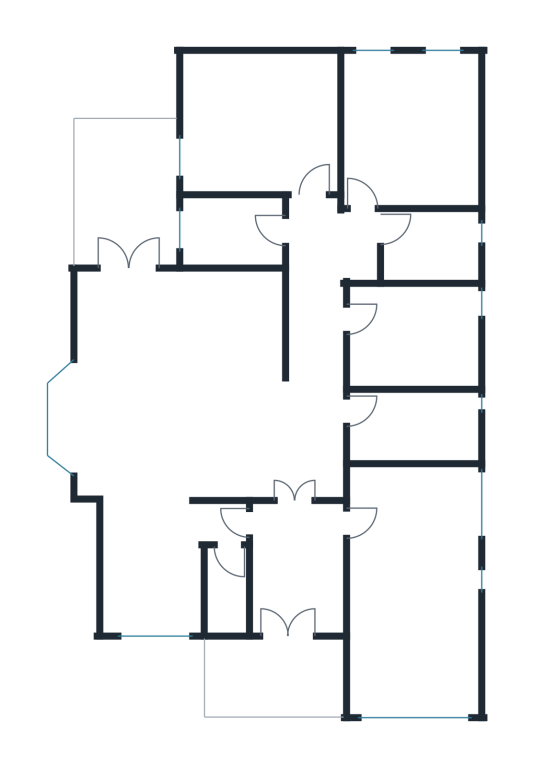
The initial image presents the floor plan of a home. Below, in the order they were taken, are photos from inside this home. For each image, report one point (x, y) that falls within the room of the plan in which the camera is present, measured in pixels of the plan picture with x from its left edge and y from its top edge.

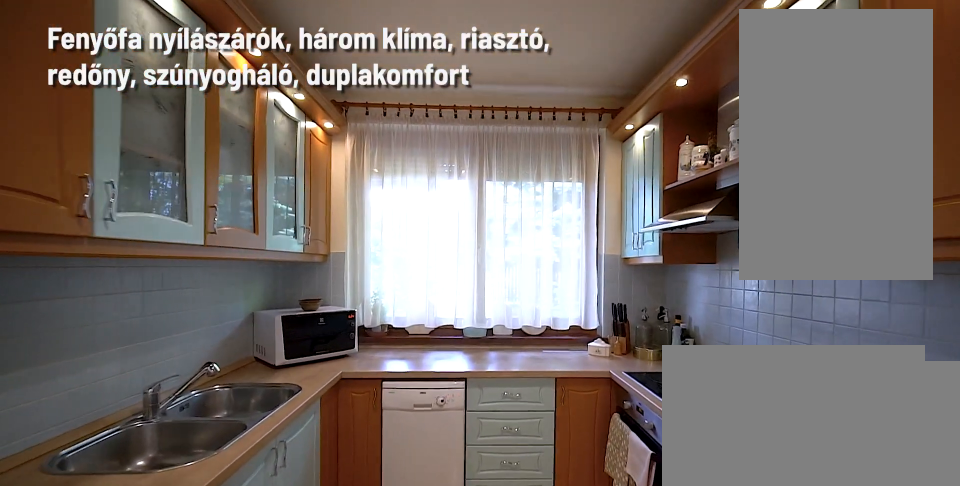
(153, 566)
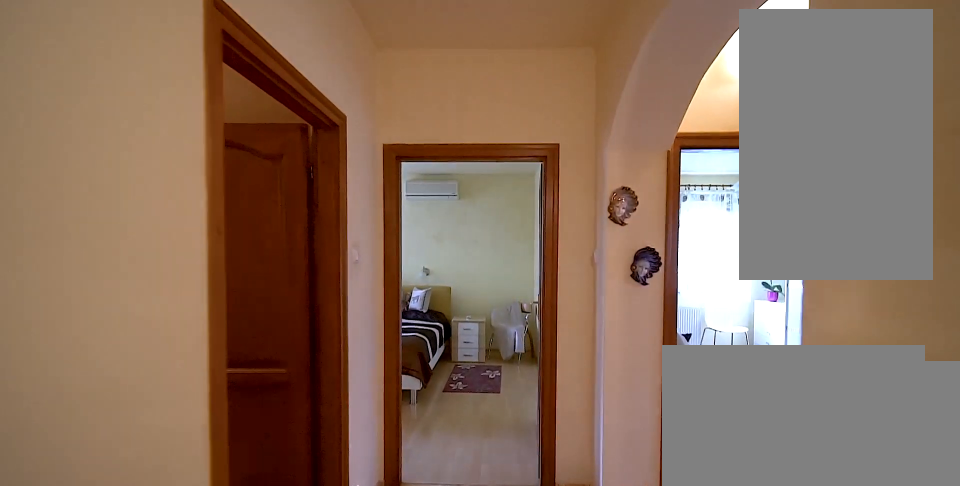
(318, 342)
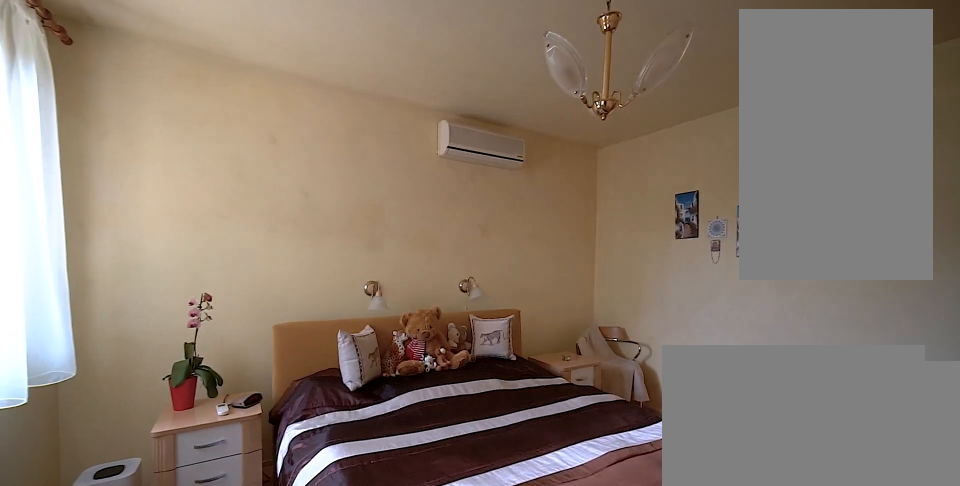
(264, 132)
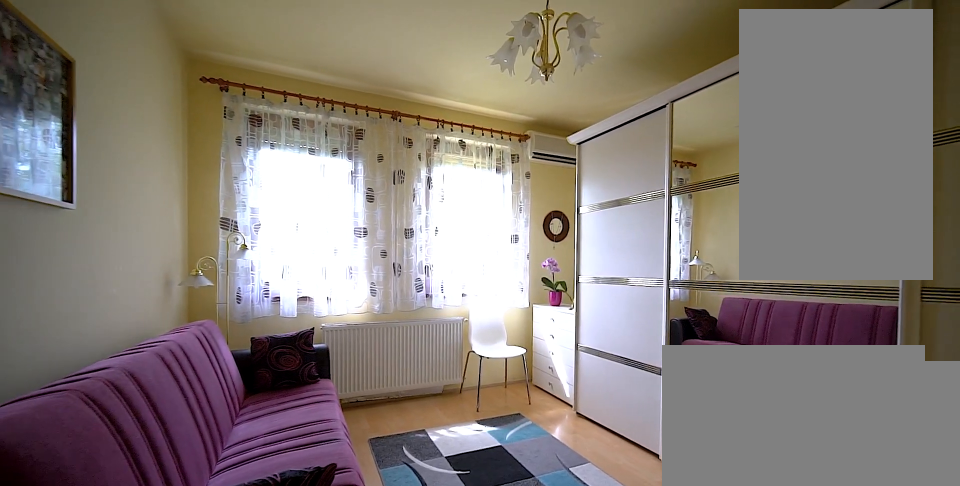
(412, 131)
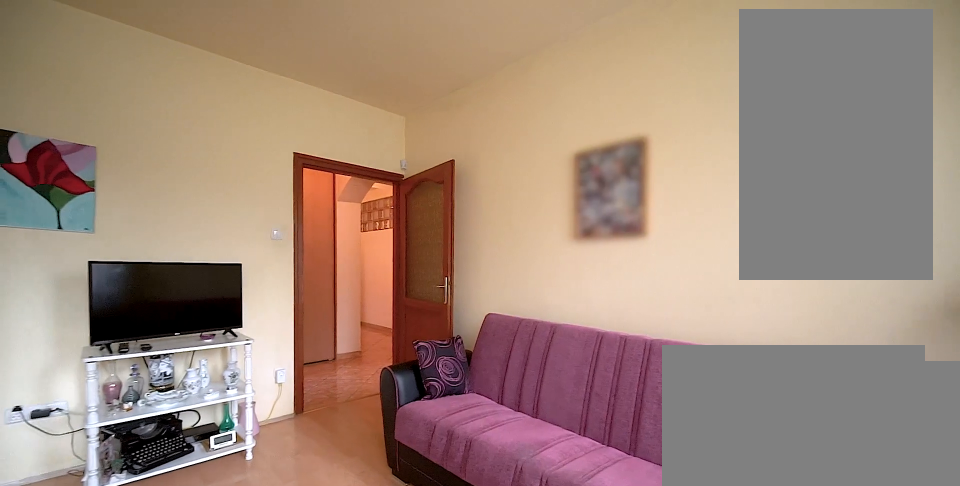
(412, 130)
